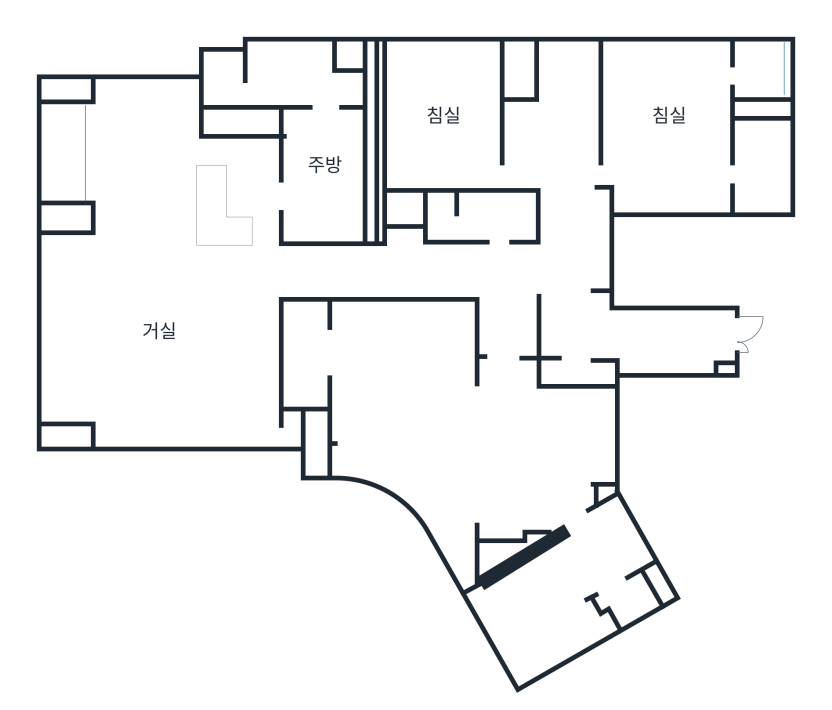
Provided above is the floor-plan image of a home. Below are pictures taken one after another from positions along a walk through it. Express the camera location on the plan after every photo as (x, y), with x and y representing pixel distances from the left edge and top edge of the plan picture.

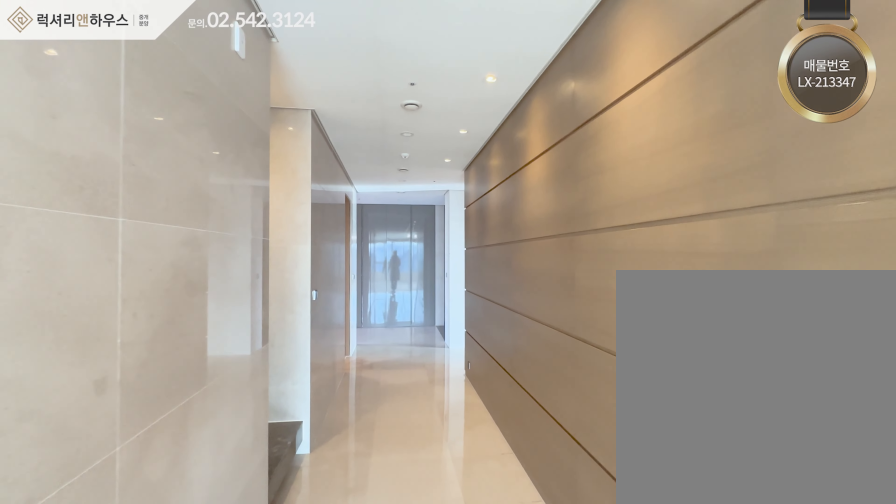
(327, 273)
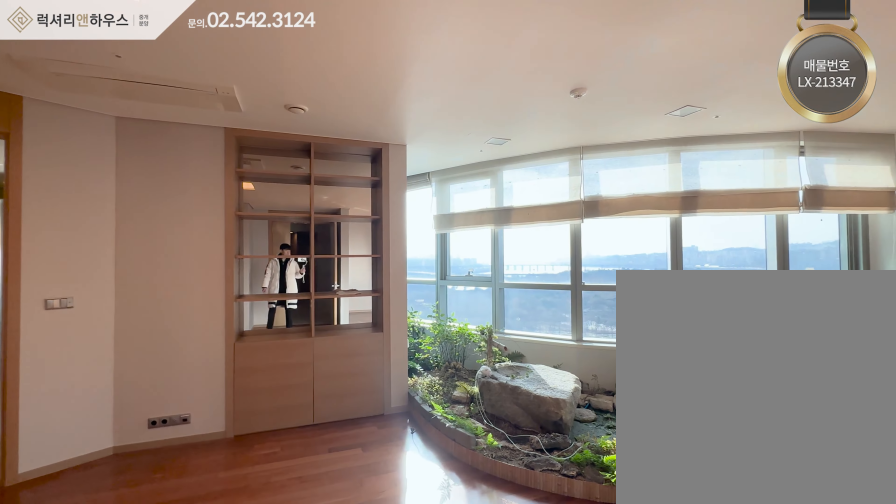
(493, 393)
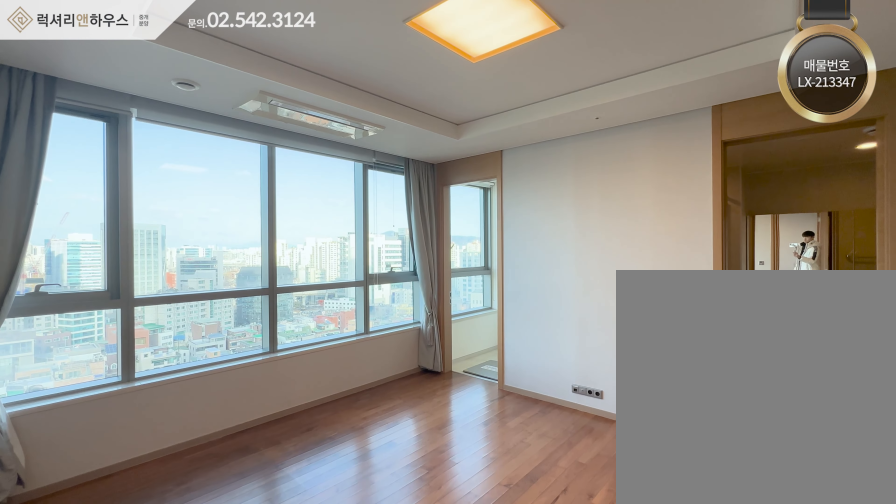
(635, 157)
